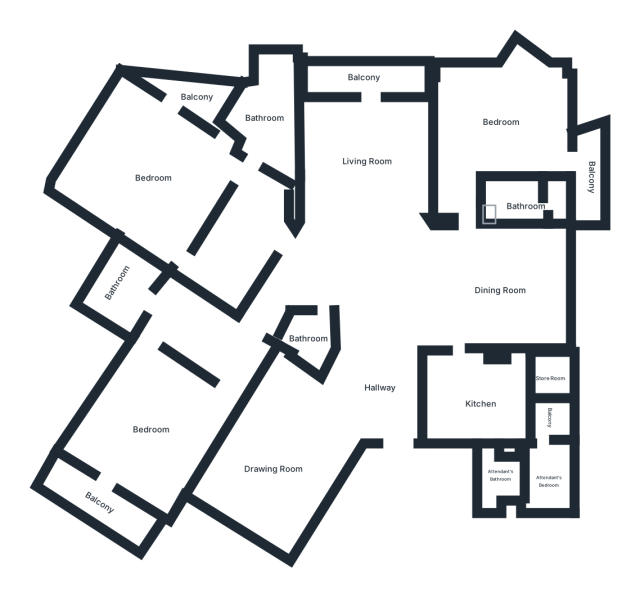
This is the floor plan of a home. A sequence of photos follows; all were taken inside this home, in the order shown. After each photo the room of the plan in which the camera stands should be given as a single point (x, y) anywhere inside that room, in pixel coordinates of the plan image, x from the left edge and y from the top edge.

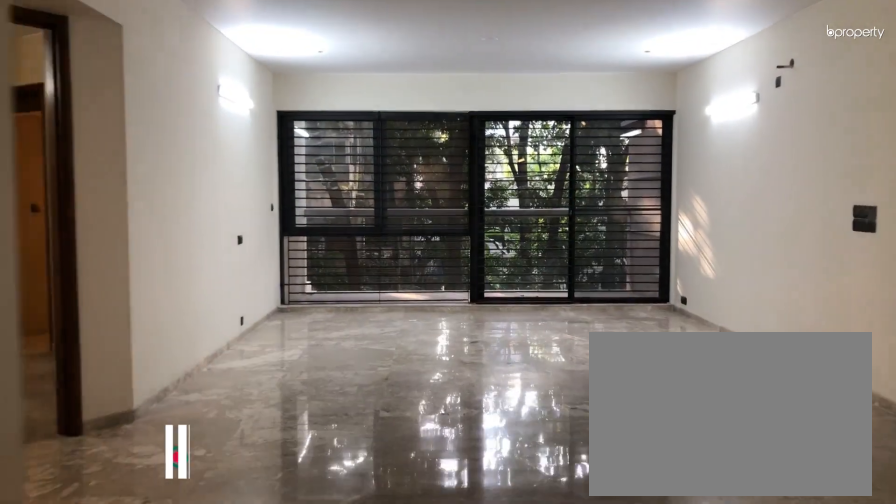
(378, 268)
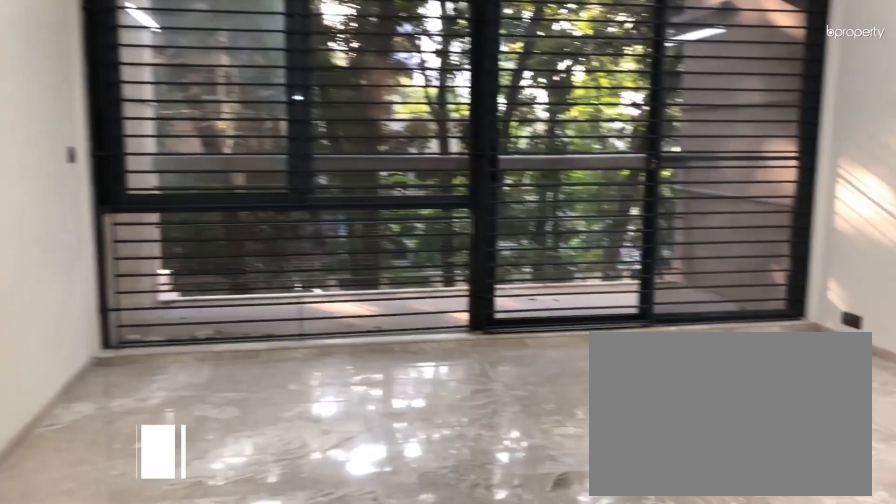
(363, 157)
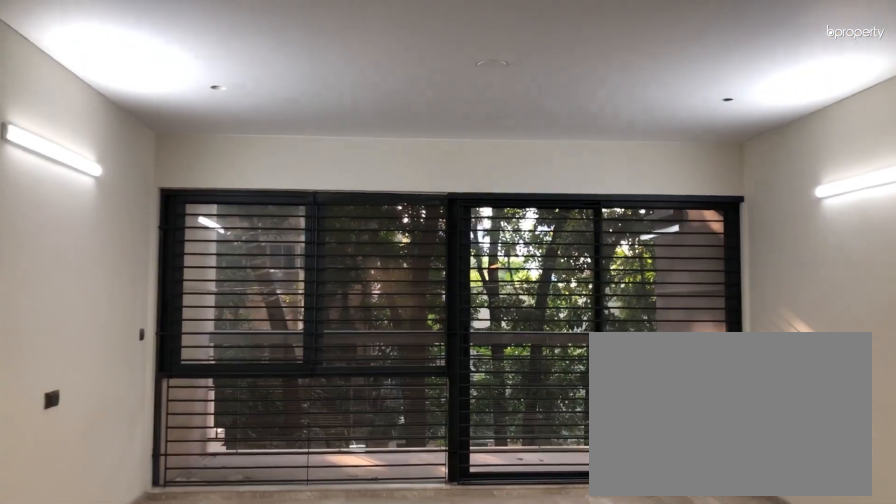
(363, 157)
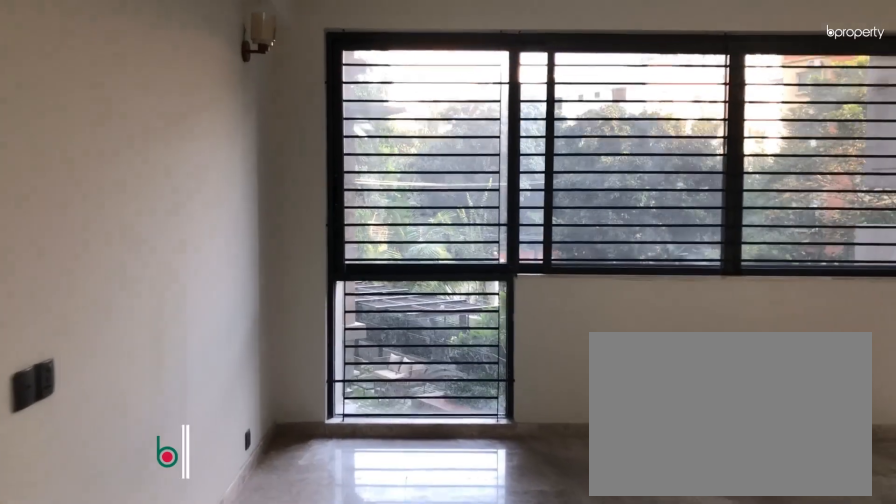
(279, 461)
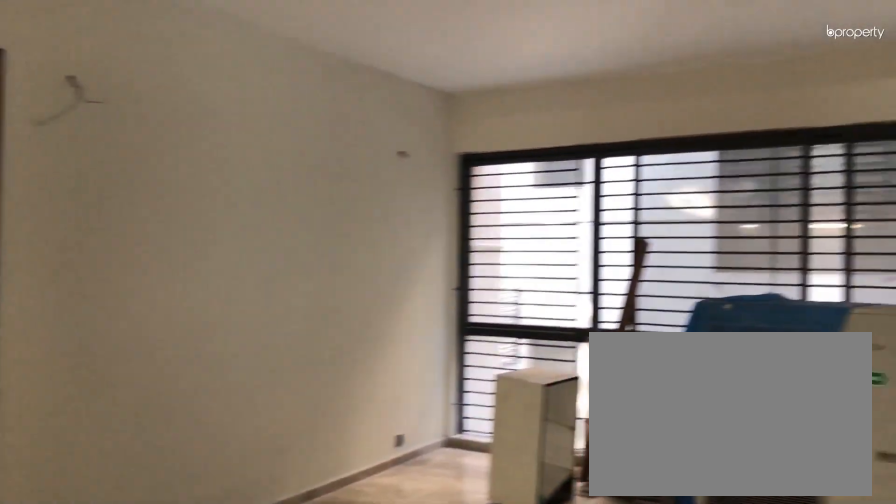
(504, 290)
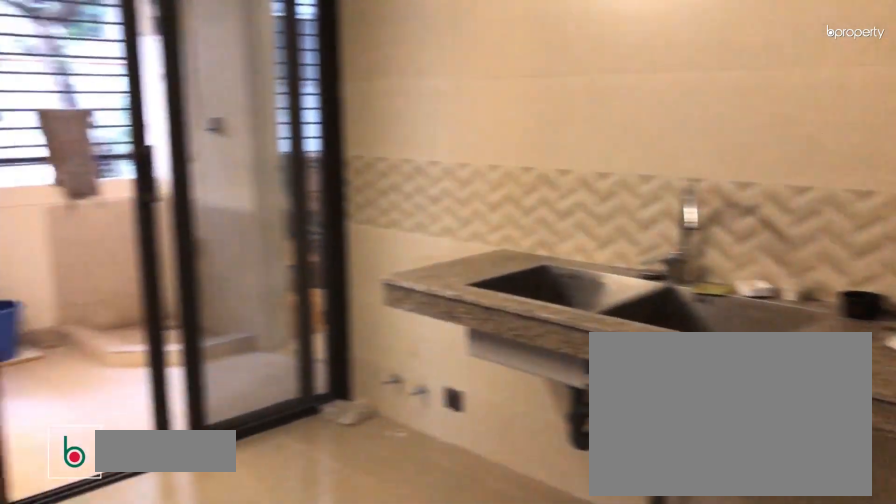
(482, 398)
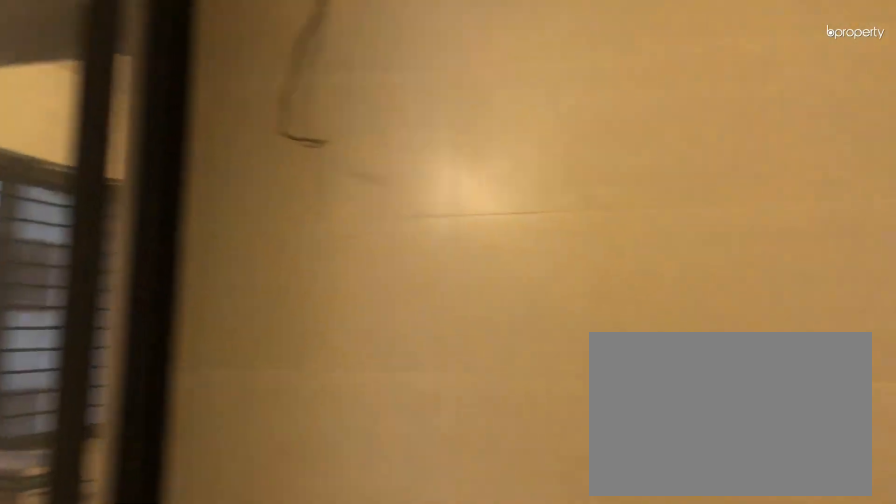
(482, 398)
